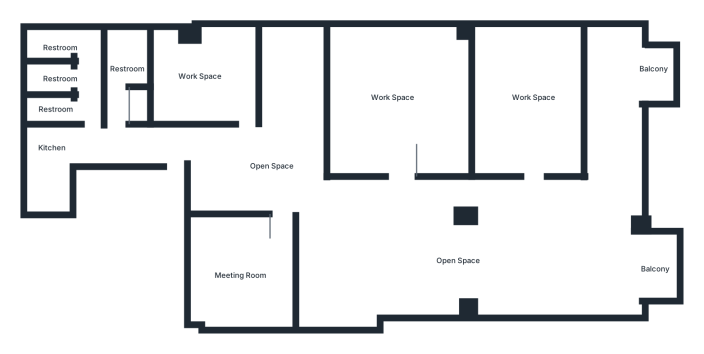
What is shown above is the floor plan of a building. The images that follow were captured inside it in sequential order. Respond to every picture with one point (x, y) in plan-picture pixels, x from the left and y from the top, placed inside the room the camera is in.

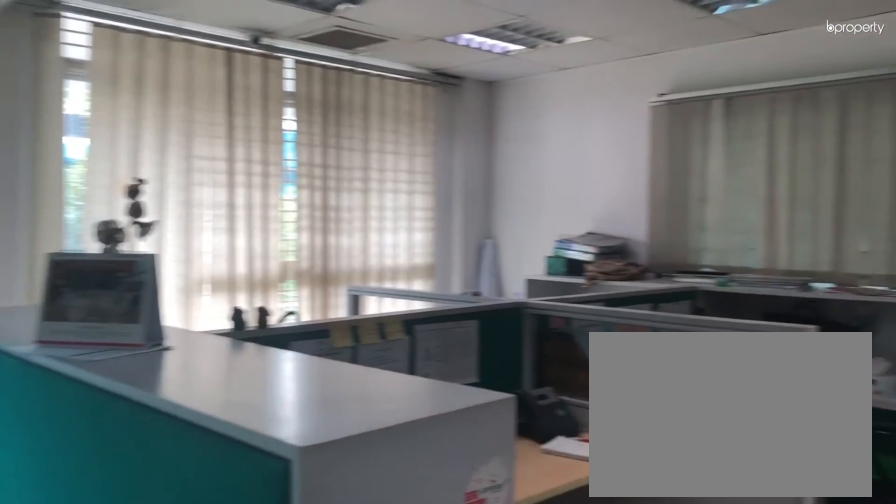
(515, 202)
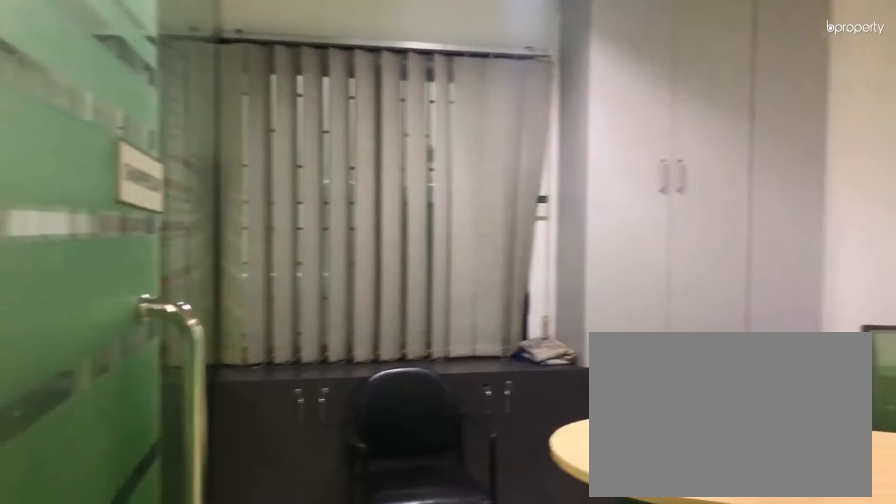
(251, 271)
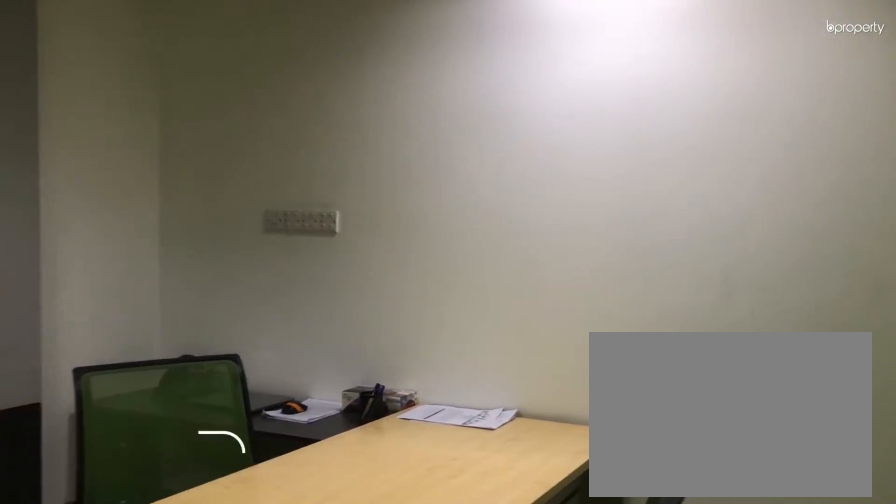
(251, 271)
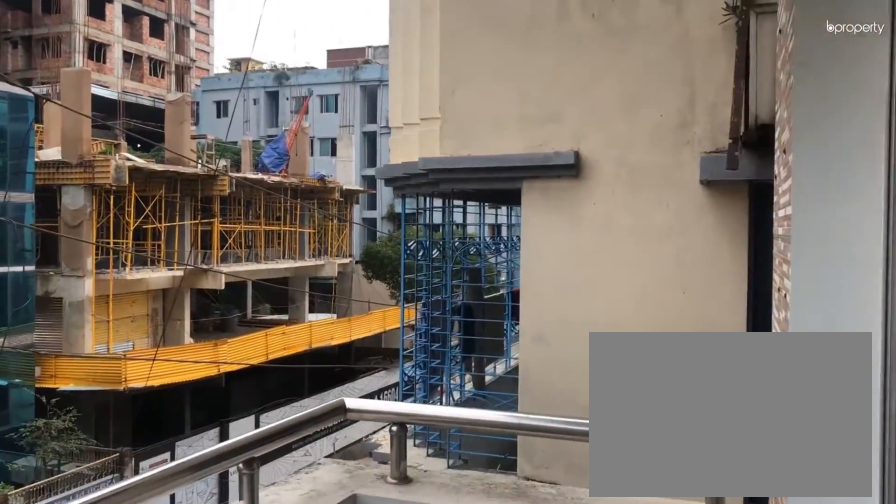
(654, 266)
